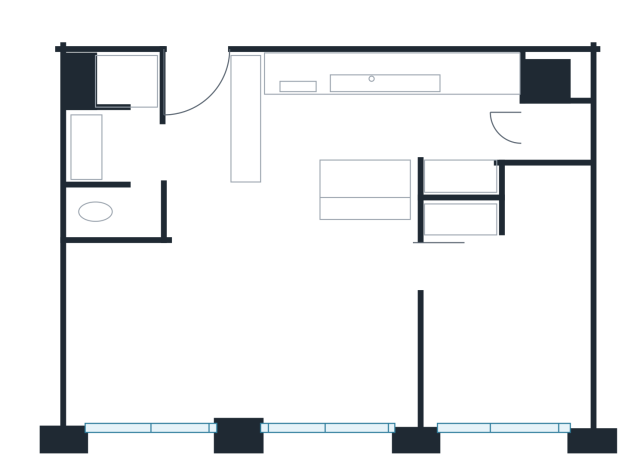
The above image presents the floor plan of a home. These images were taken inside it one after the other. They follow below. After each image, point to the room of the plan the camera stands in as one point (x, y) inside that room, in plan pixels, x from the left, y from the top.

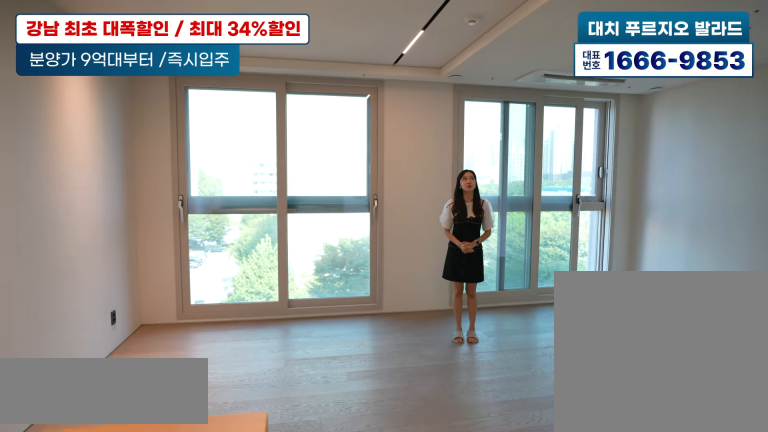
(216, 307)
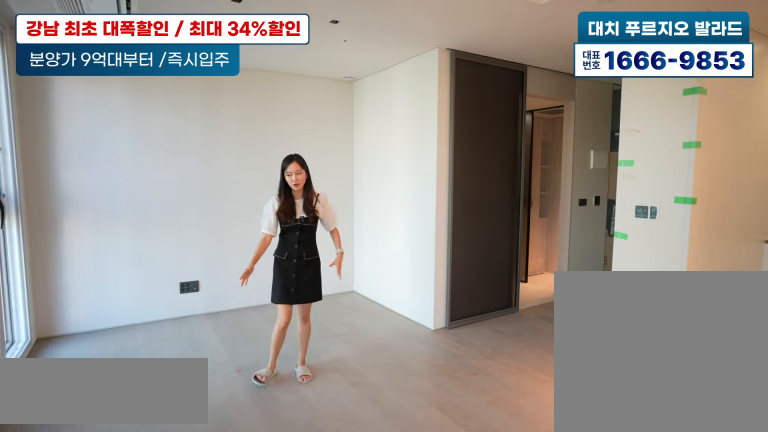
(217, 308)
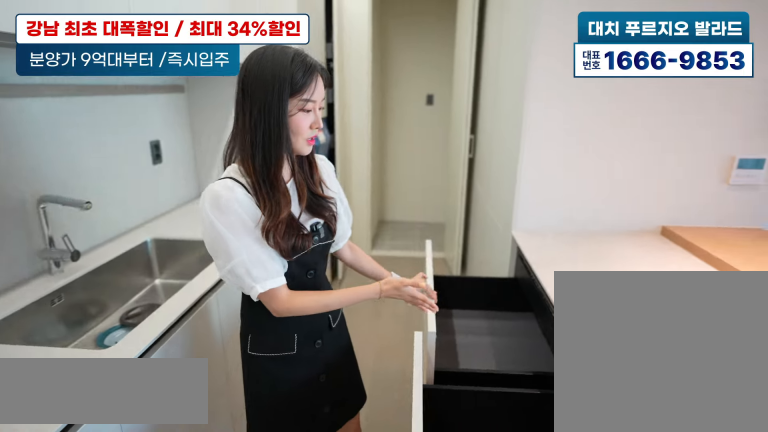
(406, 117)
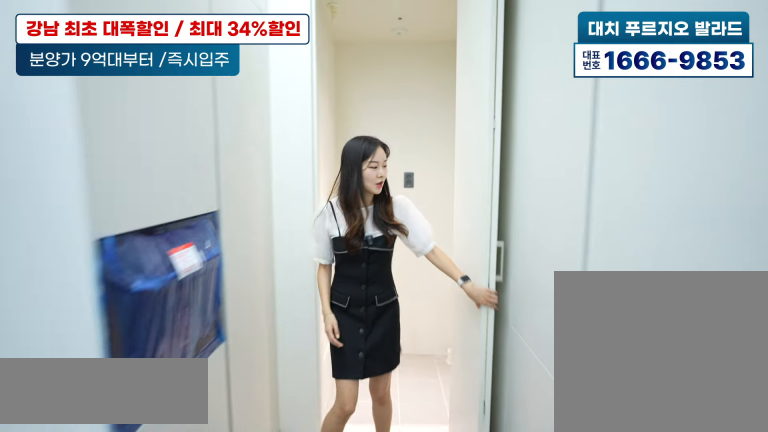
(406, 117)
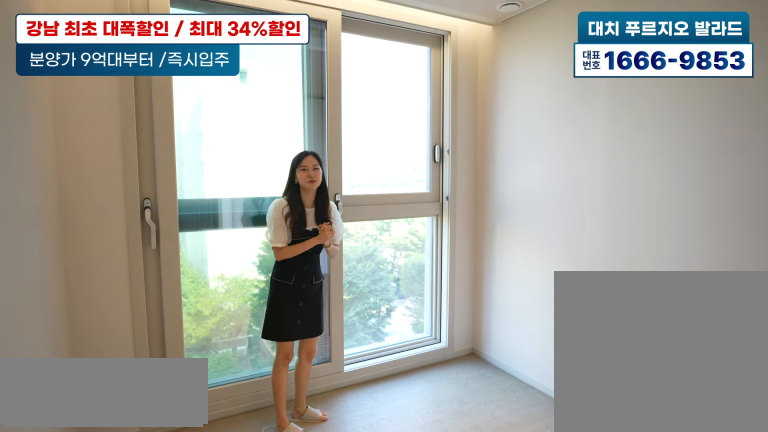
(500, 323)
